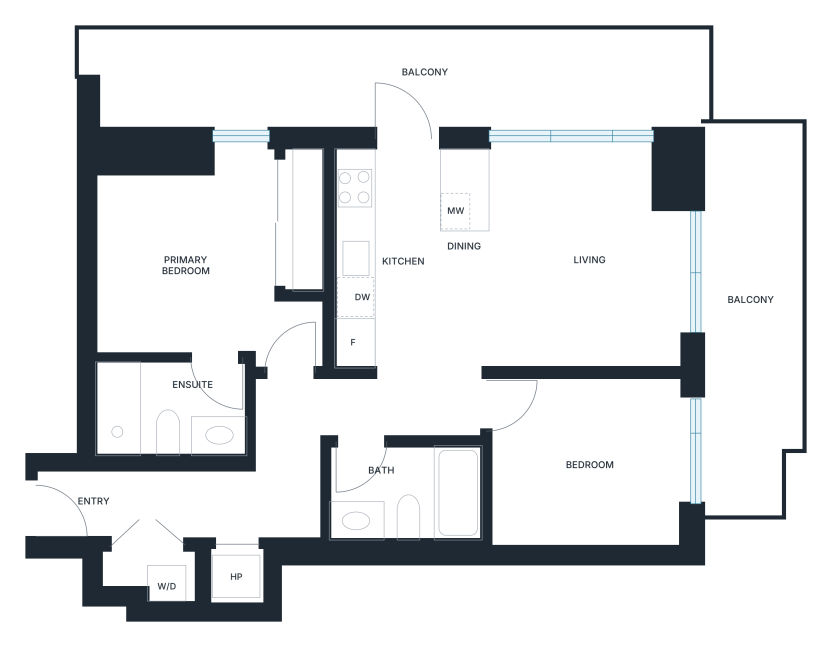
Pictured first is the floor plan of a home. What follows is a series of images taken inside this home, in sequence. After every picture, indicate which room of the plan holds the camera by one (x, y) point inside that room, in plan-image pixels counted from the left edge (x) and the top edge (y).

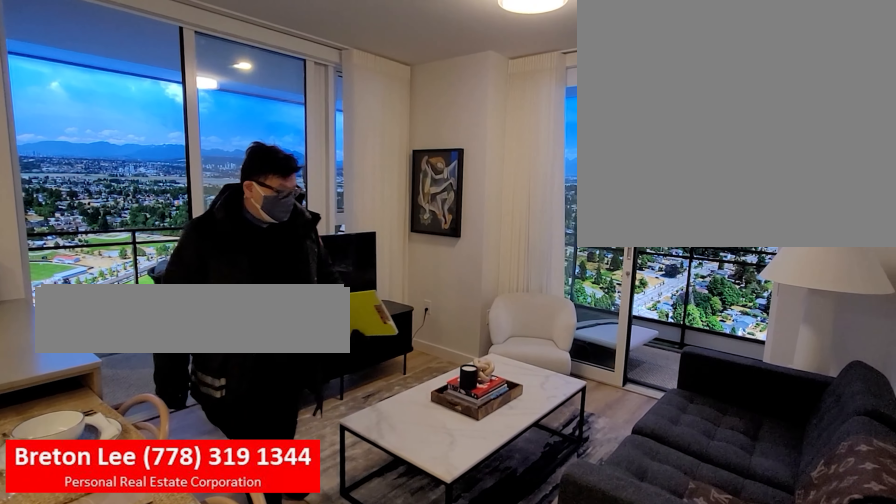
(598, 220)
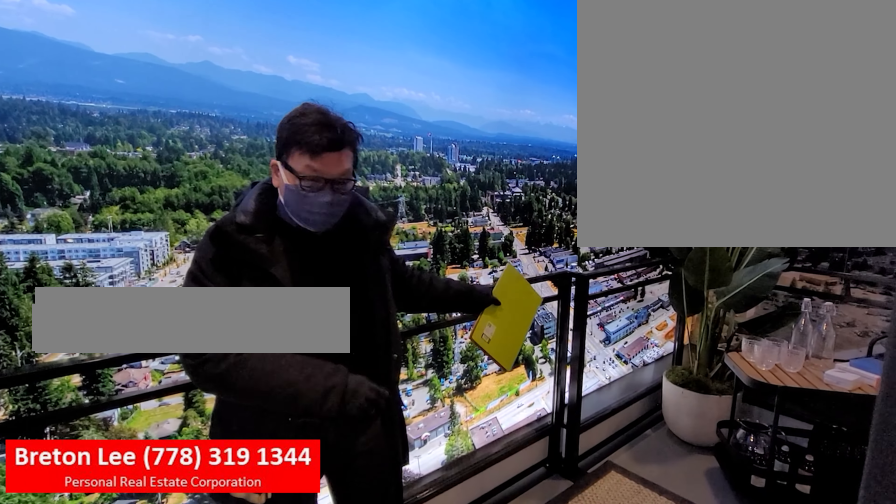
(754, 347)
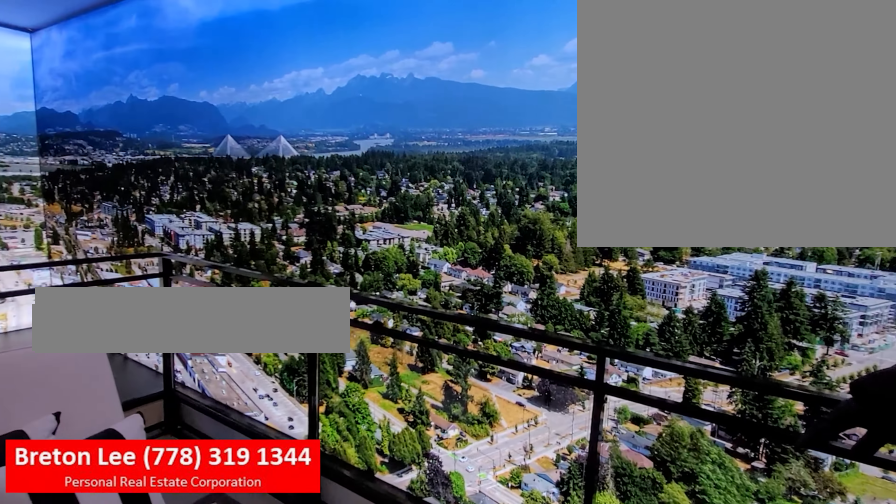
(754, 350)
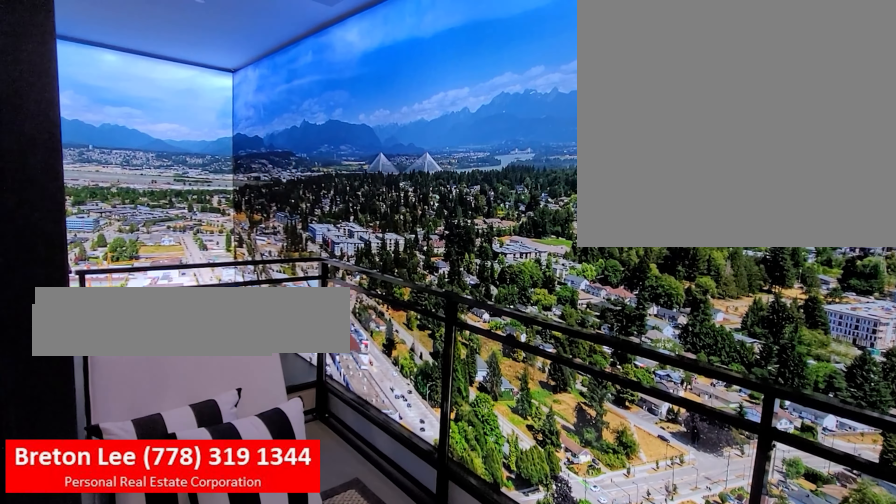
(754, 350)
